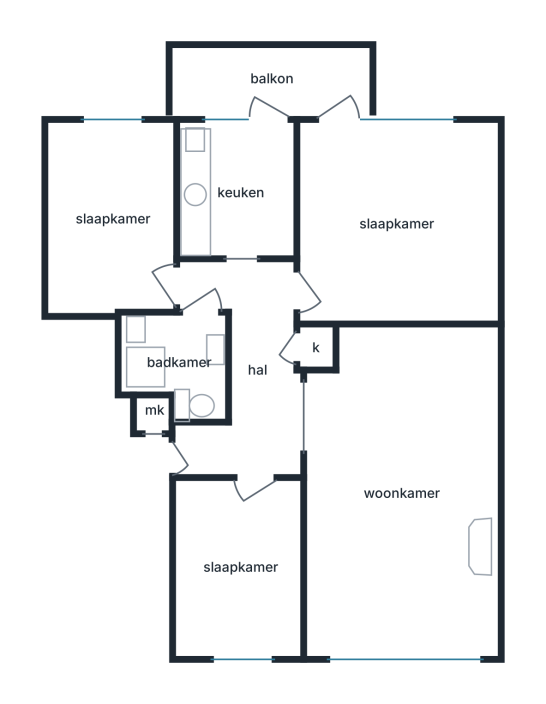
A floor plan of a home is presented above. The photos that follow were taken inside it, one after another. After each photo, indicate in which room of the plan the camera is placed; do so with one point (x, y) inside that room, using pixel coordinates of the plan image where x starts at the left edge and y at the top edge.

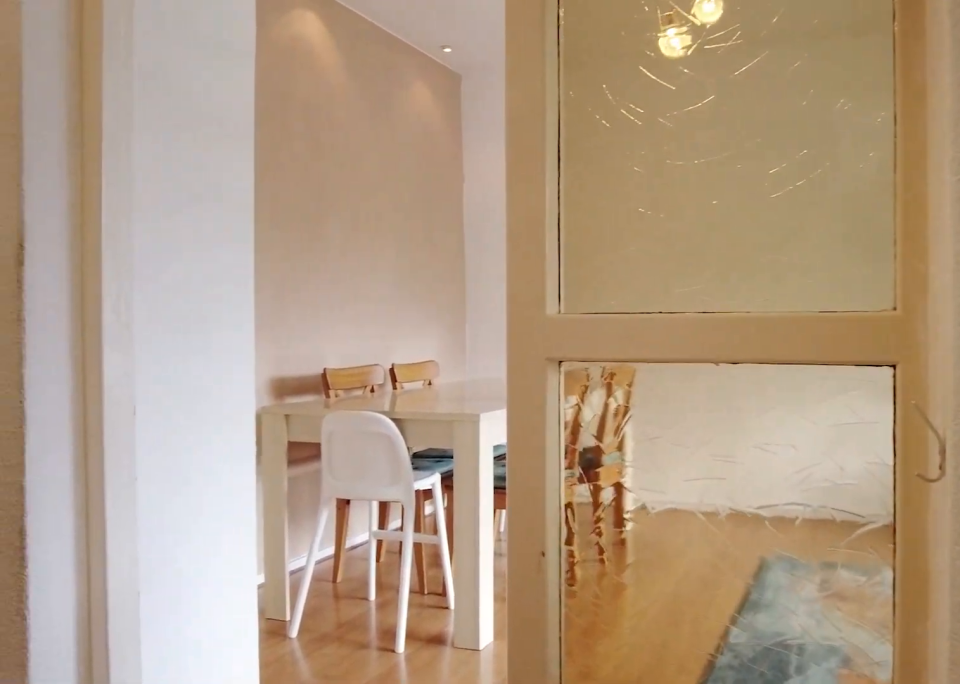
(249, 369)
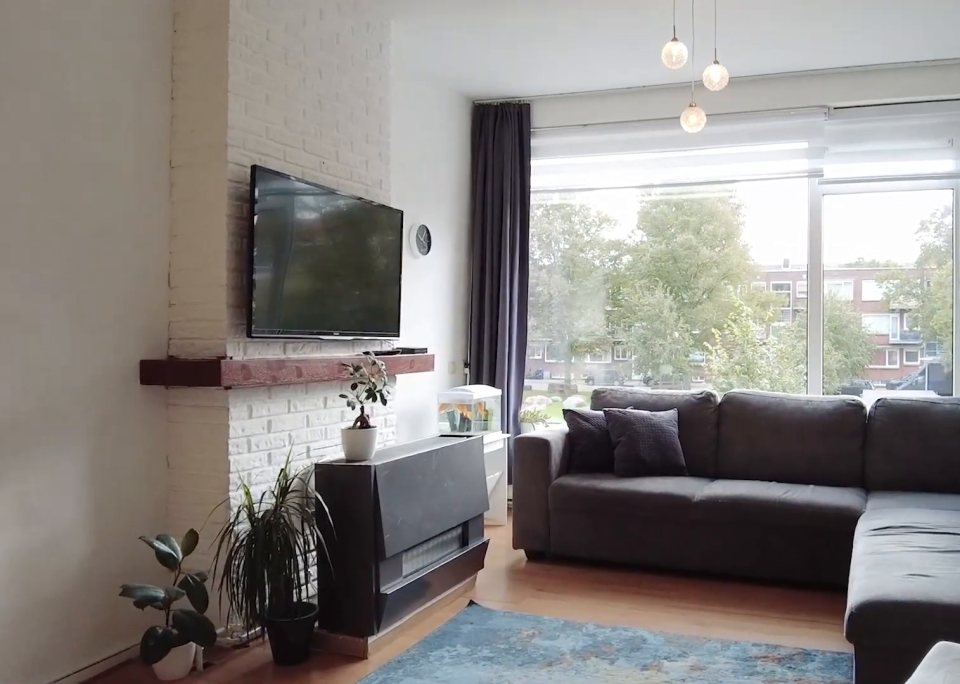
(401, 491)
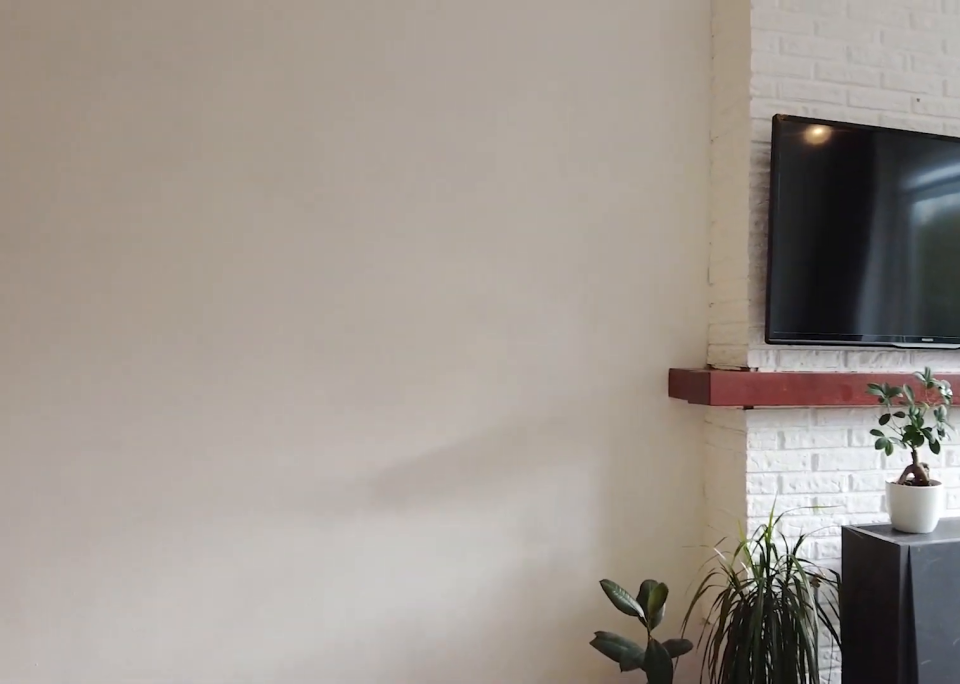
(401, 491)
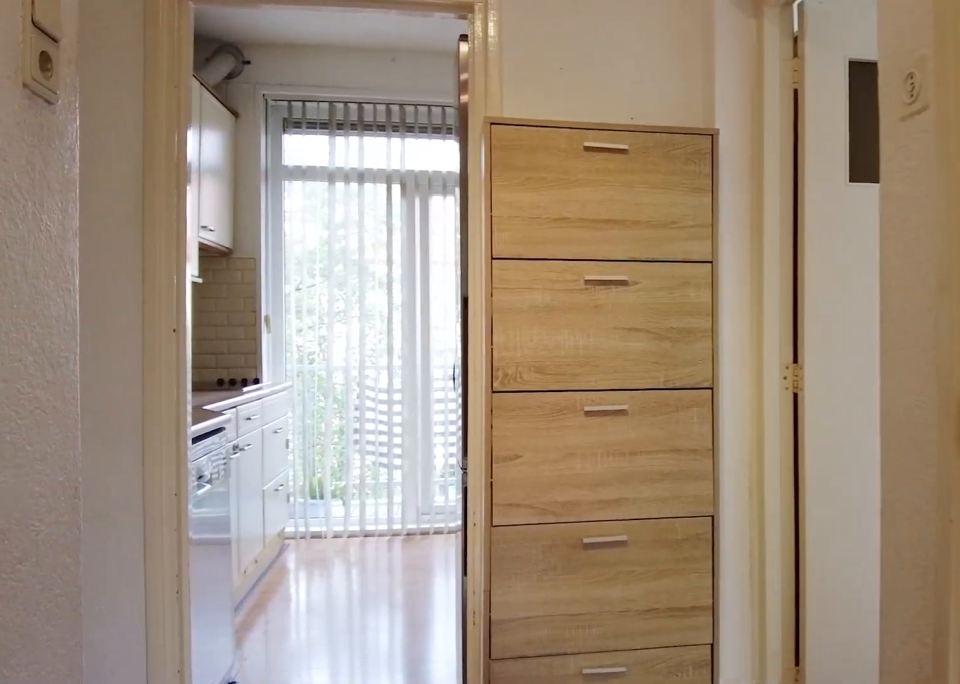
(249, 369)
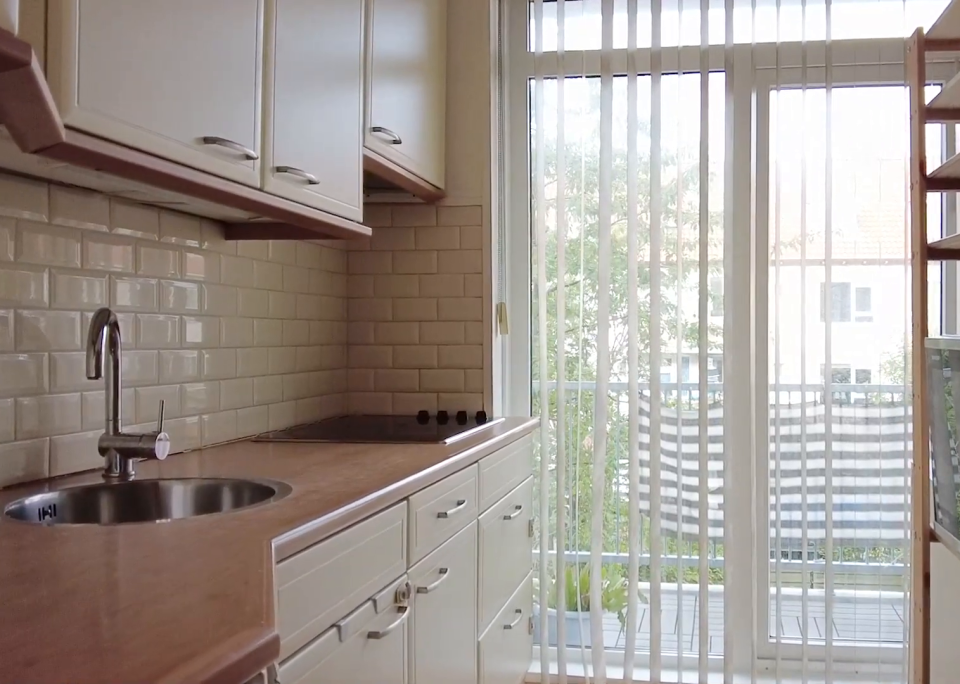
(238, 193)
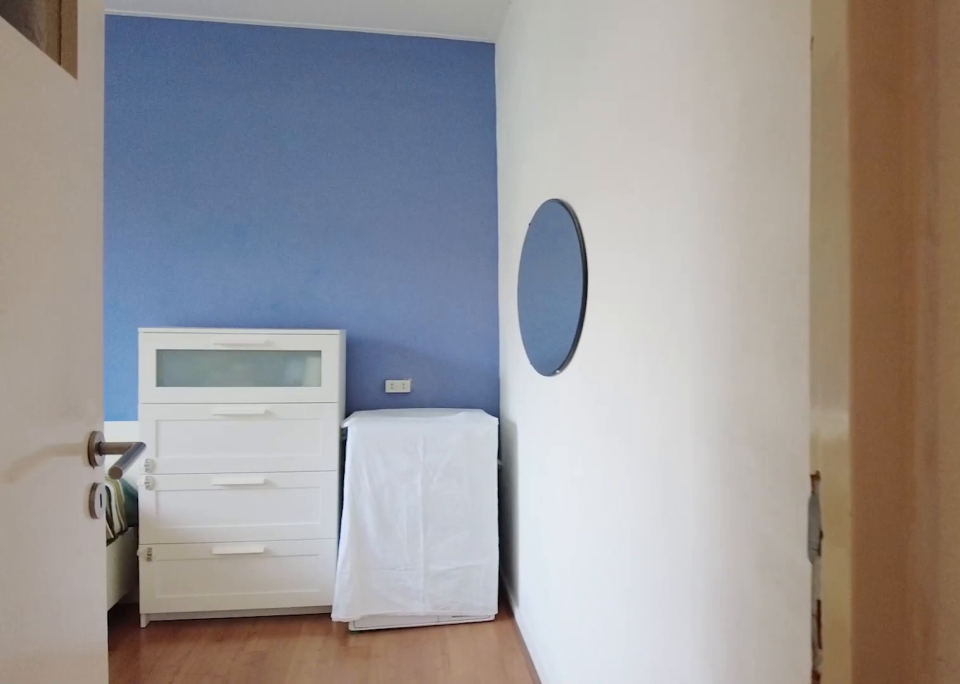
(249, 369)
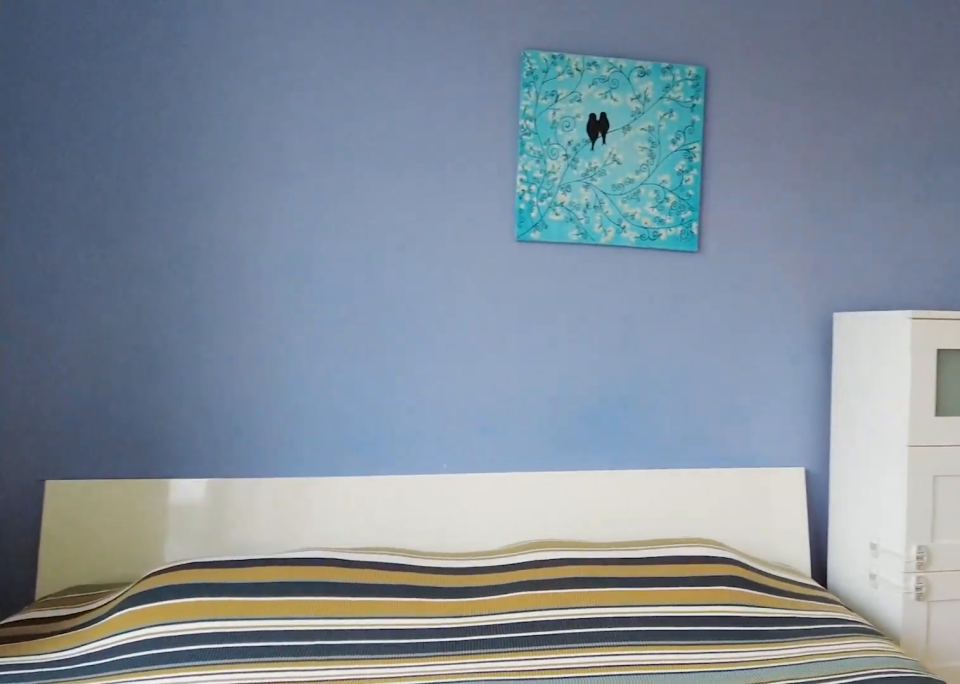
(396, 222)
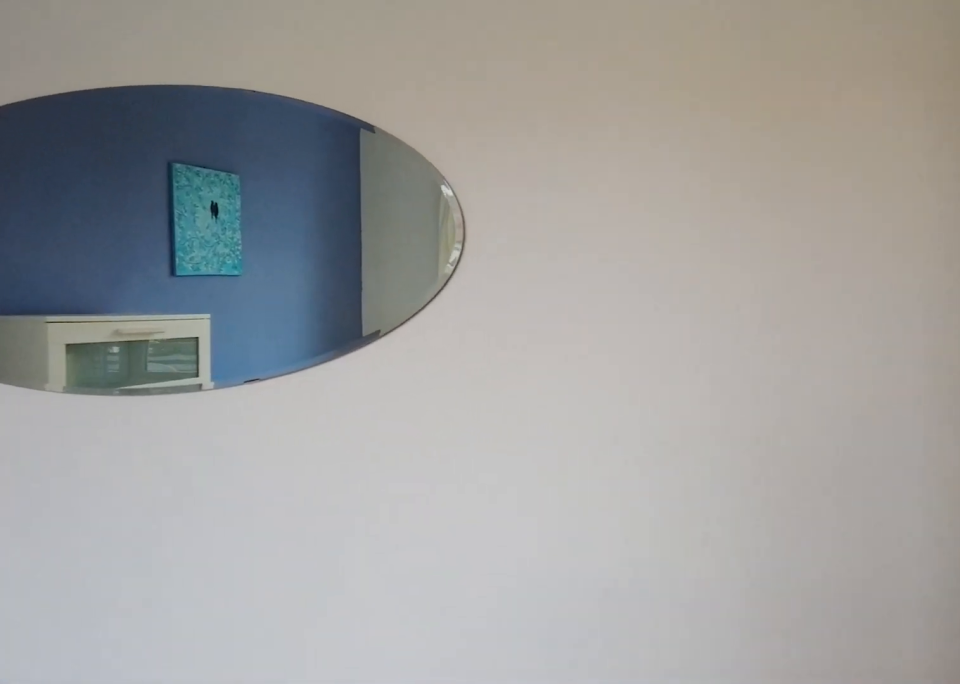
(396, 222)
